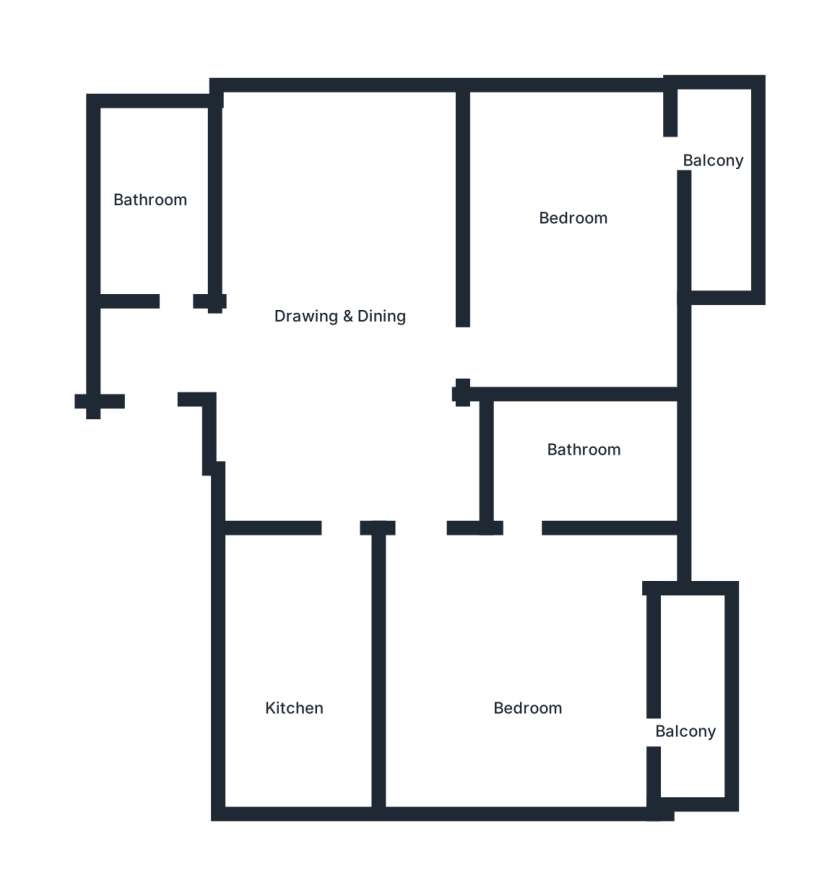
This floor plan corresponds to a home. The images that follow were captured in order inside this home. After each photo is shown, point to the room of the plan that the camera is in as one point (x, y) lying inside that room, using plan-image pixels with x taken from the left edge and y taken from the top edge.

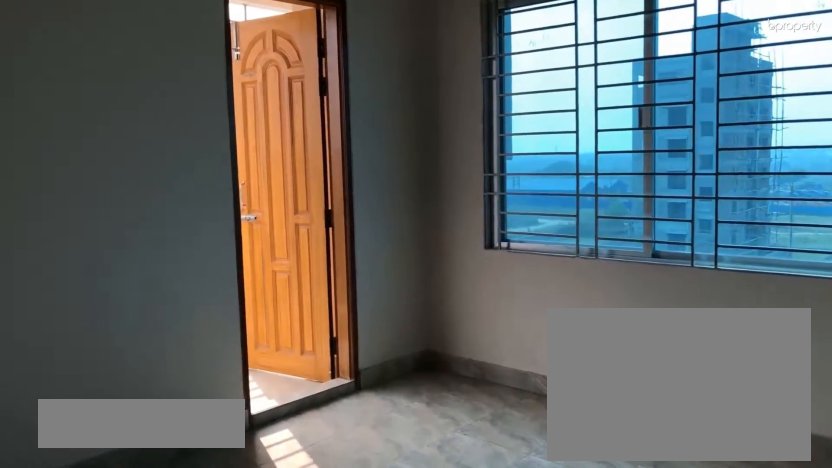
(523, 677)
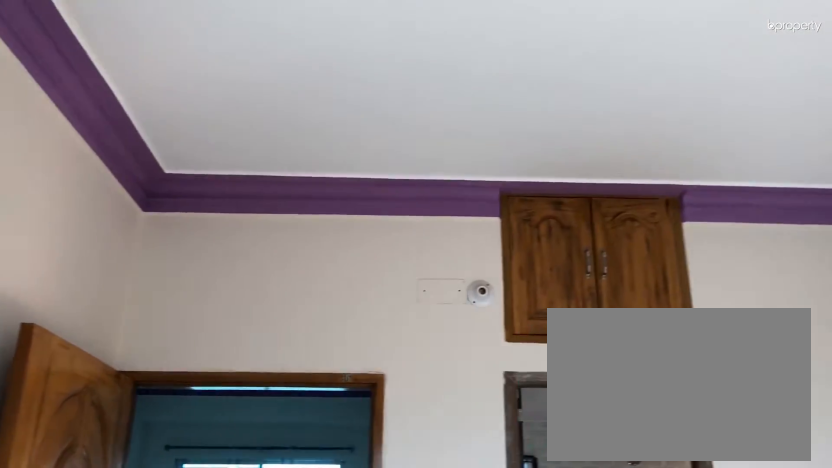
(534, 660)
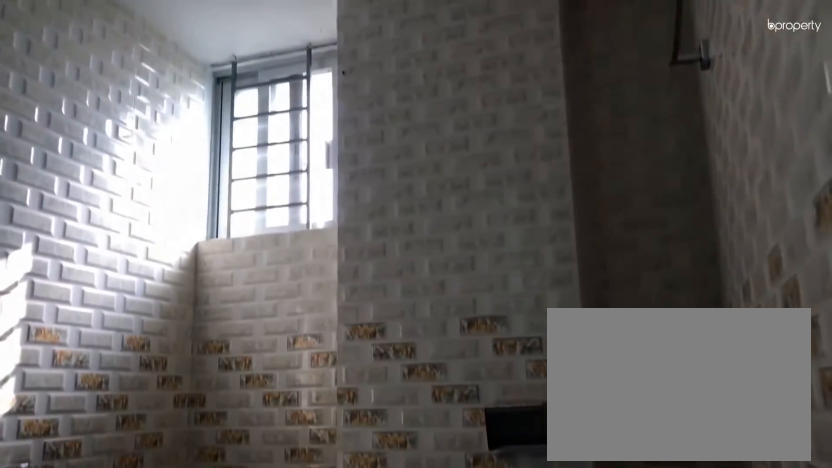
(569, 451)
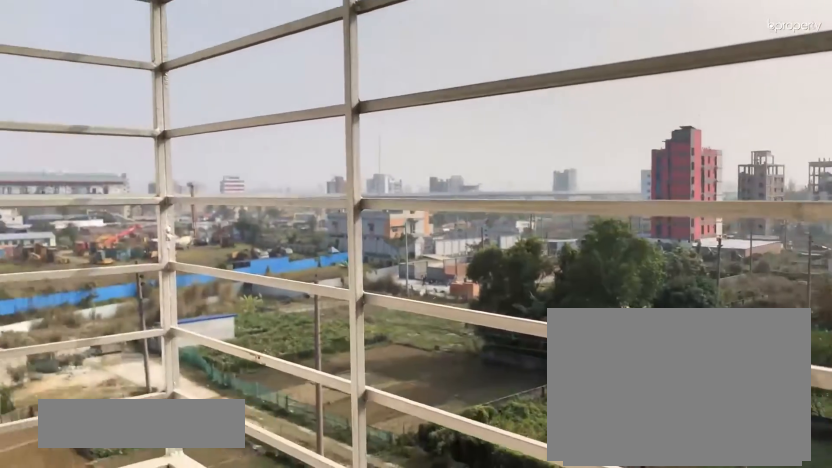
(702, 729)
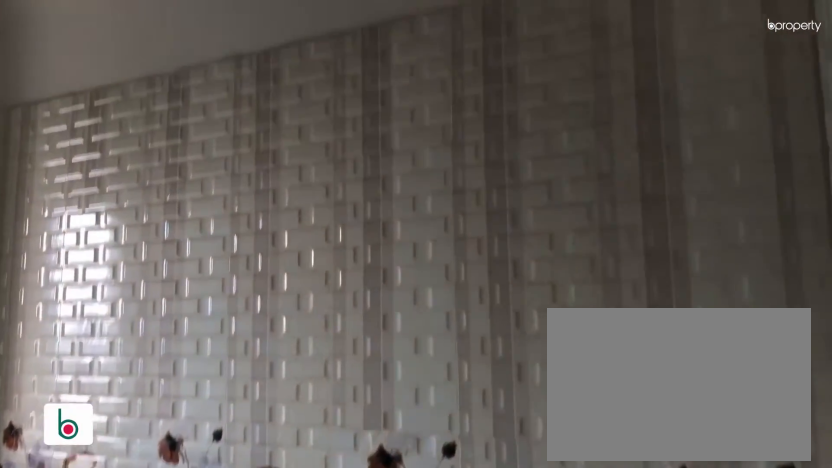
(309, 693)
